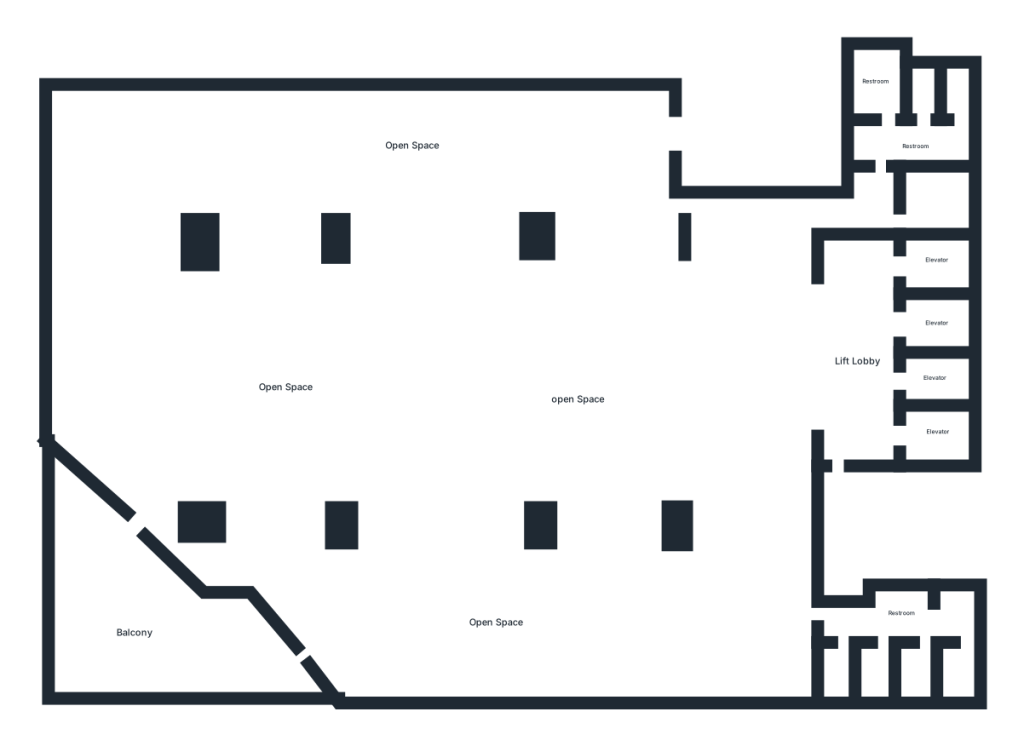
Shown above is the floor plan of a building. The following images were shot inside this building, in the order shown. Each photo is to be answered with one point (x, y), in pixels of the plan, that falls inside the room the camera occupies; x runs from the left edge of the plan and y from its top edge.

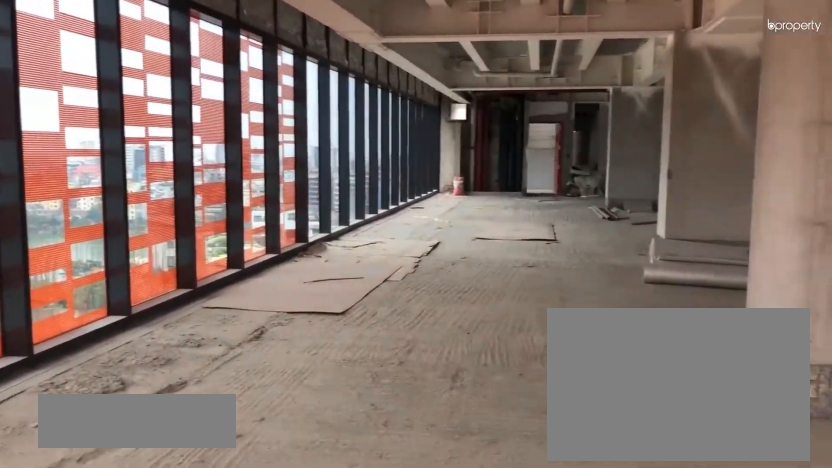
(259, 144)
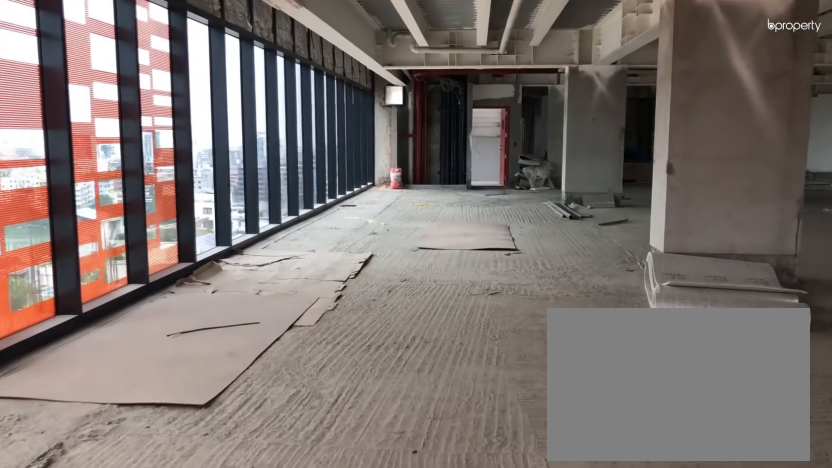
(259, 144)
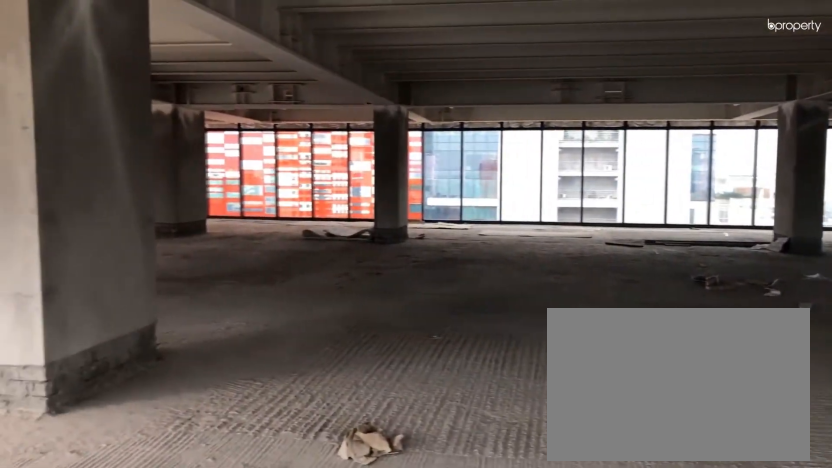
(474, 638)
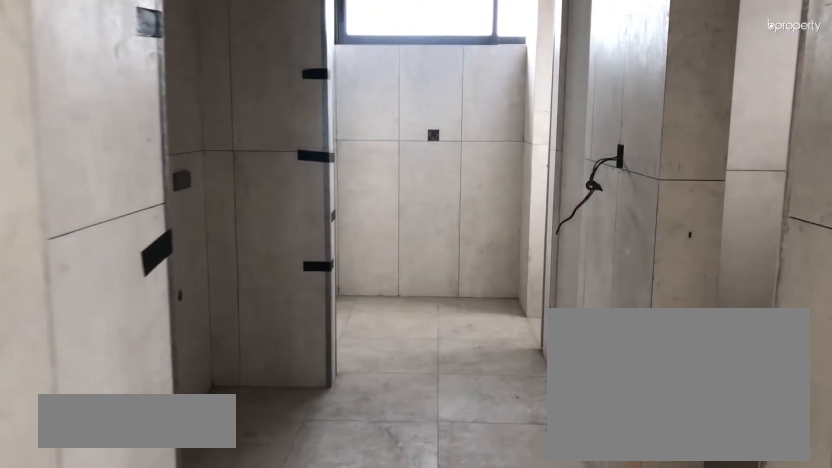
(900, 614)
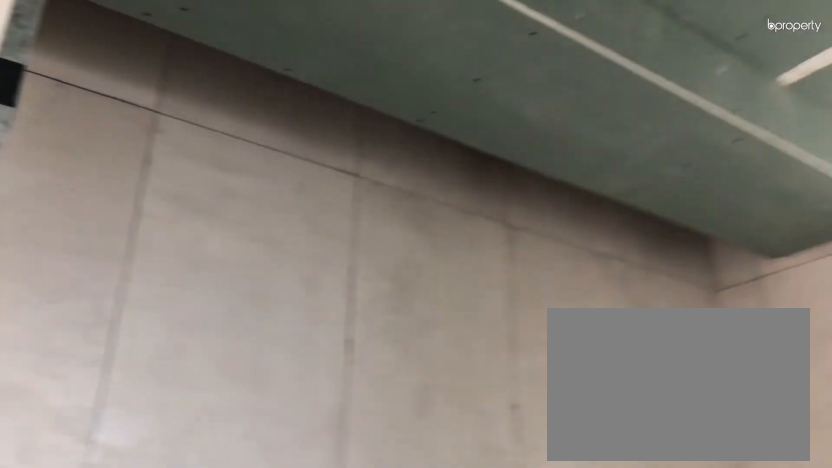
(900, 614)
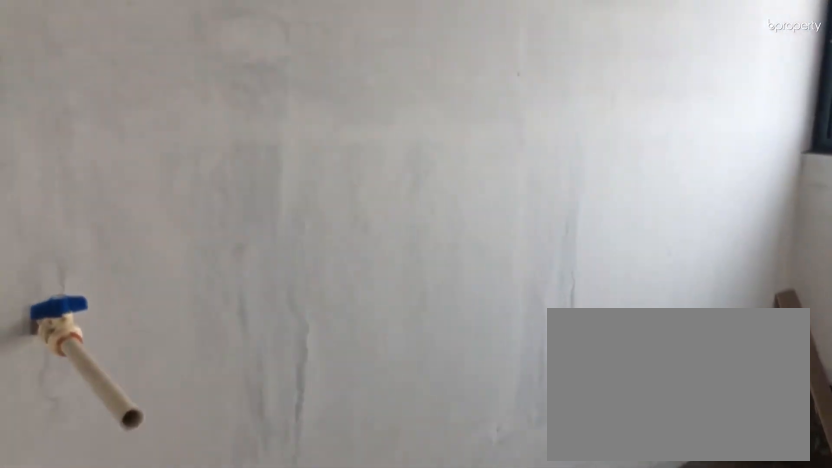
(933, 196)
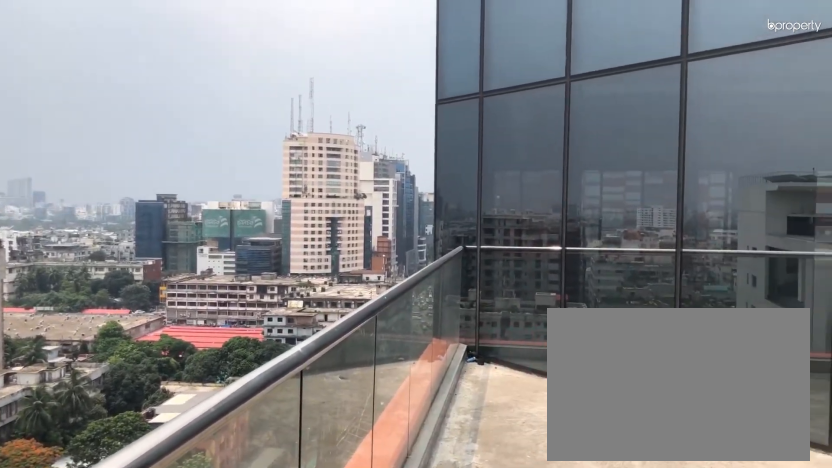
(126, 626)
